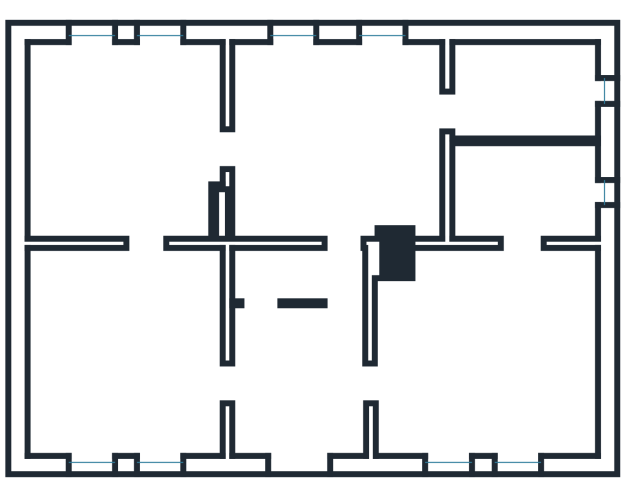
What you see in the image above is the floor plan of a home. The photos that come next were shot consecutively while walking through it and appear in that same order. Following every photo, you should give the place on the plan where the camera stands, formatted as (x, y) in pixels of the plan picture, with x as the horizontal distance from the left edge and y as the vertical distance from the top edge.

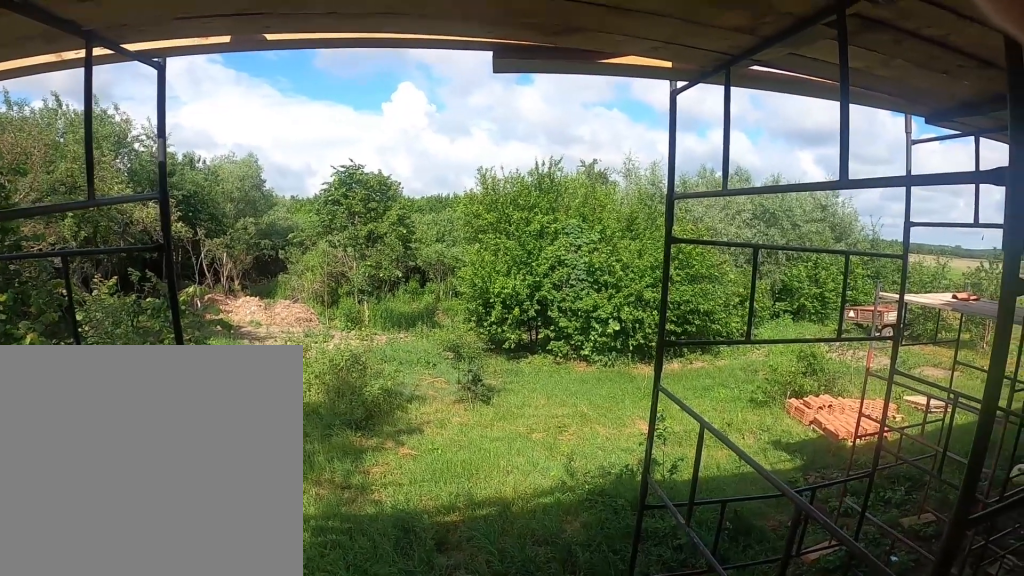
(126, 91)
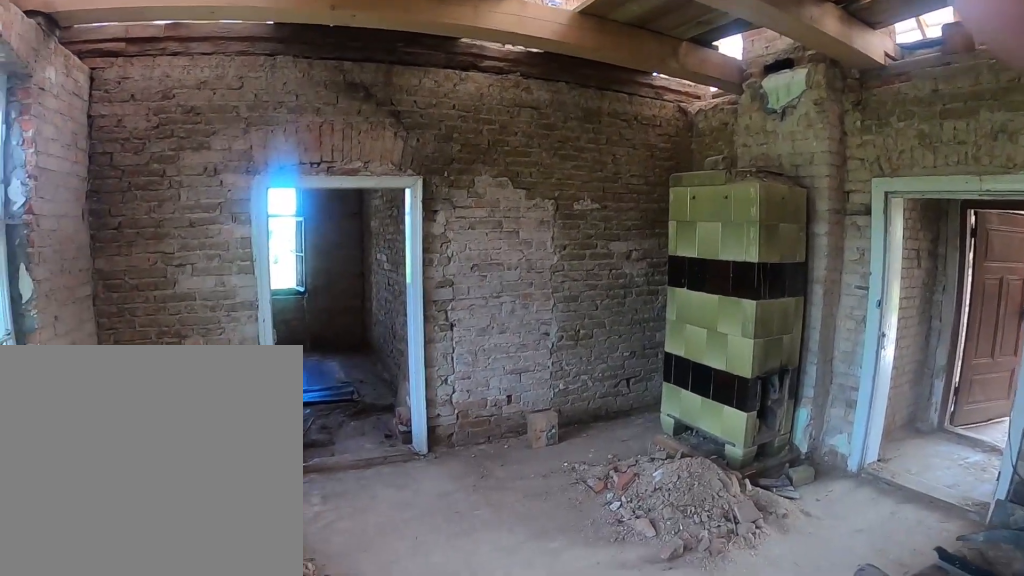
(367, 120)
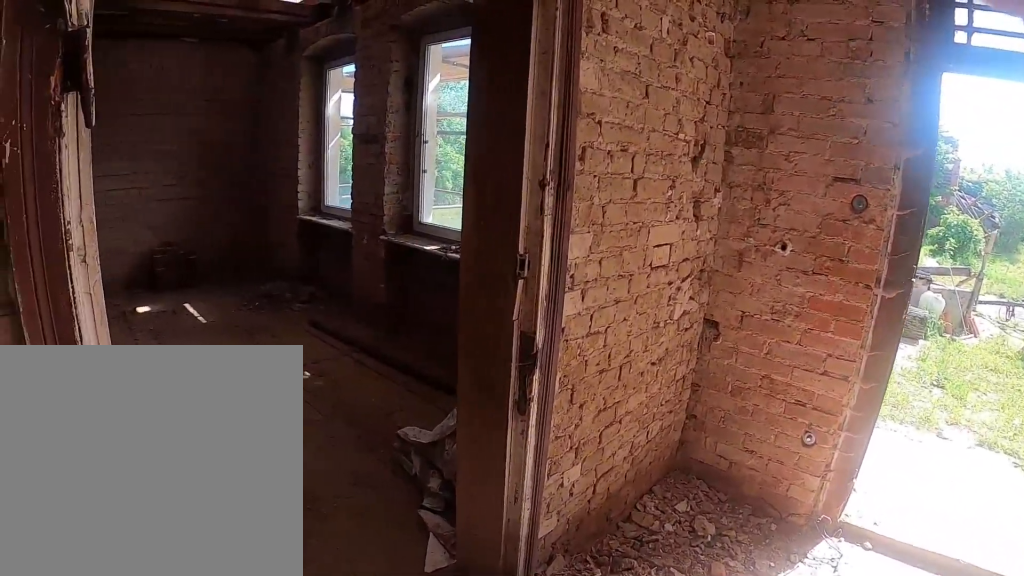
(332, 358)
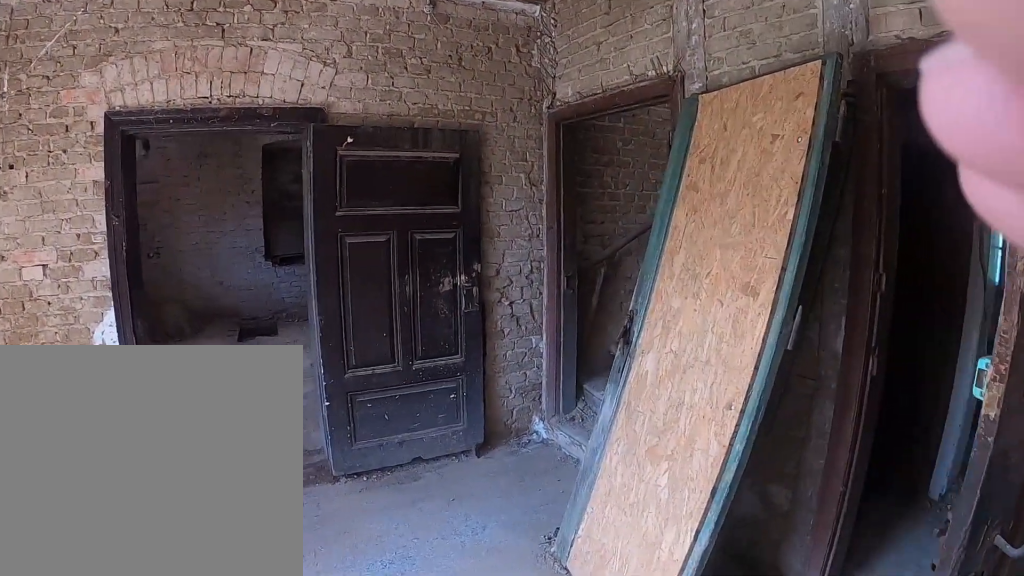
(364, 375)
